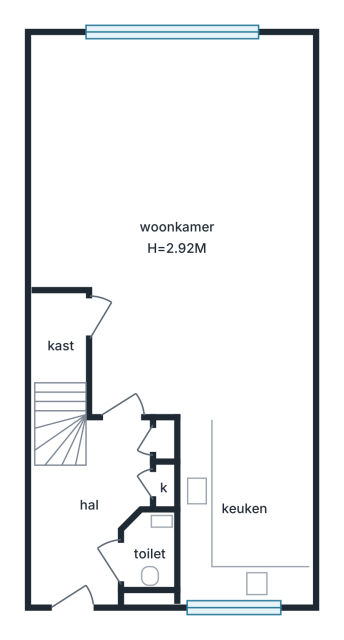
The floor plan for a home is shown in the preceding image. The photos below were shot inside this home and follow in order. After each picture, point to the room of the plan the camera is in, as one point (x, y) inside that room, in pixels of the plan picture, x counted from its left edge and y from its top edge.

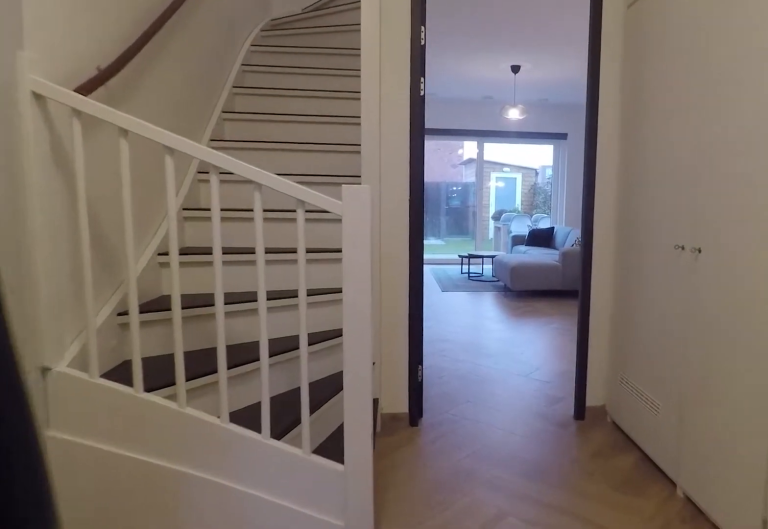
(89, 513)
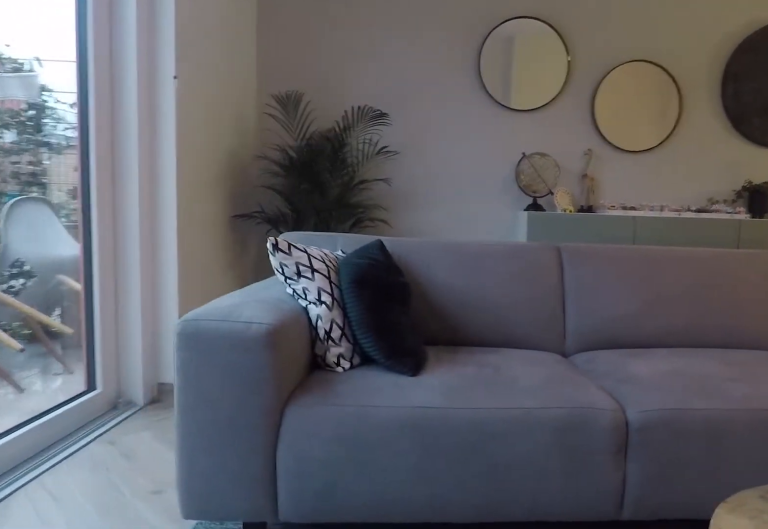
(185, 269)
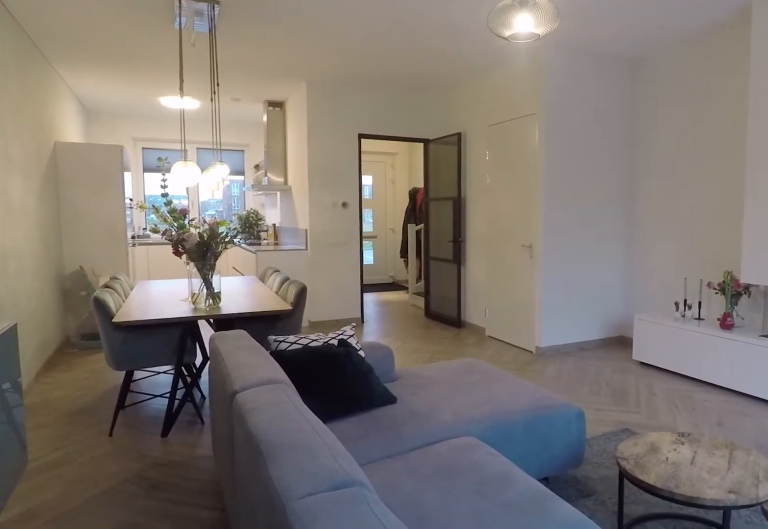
(185, 269)
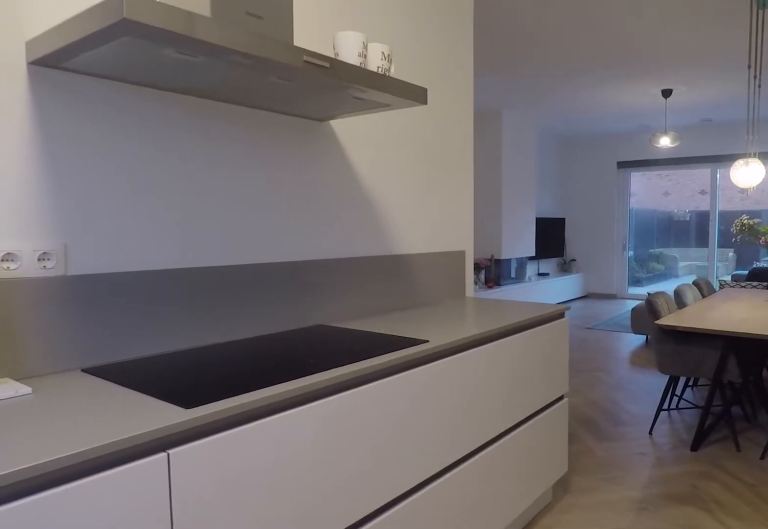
(245, 506)
